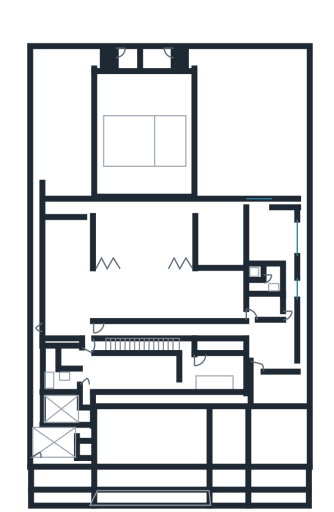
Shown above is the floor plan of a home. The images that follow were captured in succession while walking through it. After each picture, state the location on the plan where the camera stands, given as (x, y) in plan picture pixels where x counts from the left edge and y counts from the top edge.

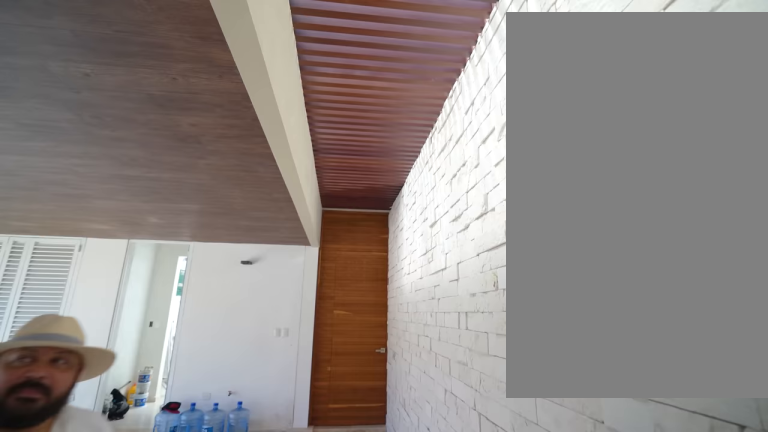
(133, 404)
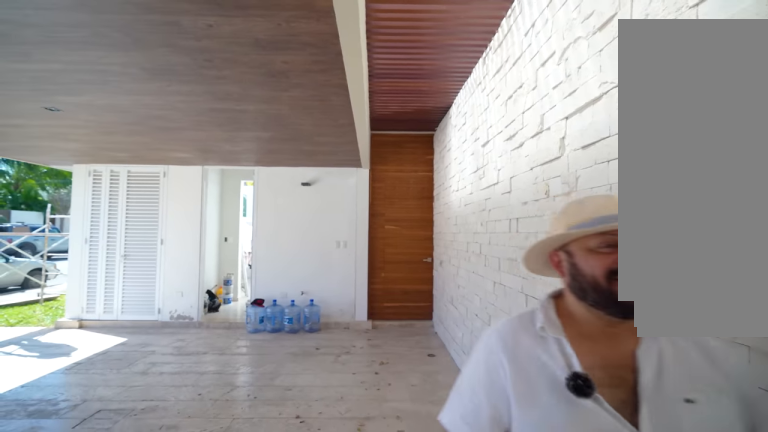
(155, 399)
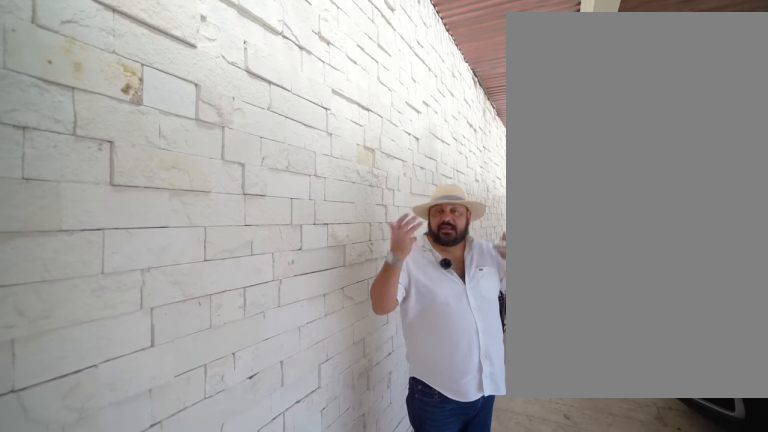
(125, 409)
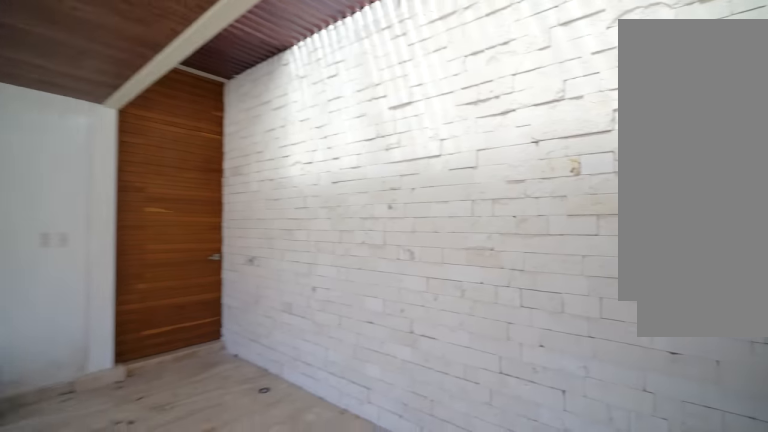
(130, 406)
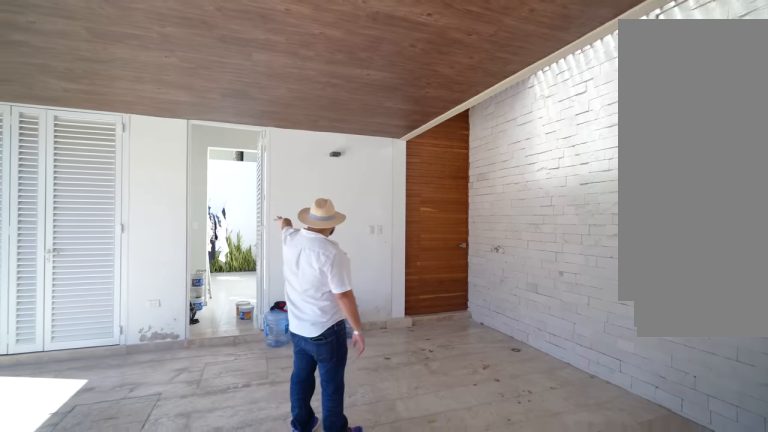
(135, 418)
